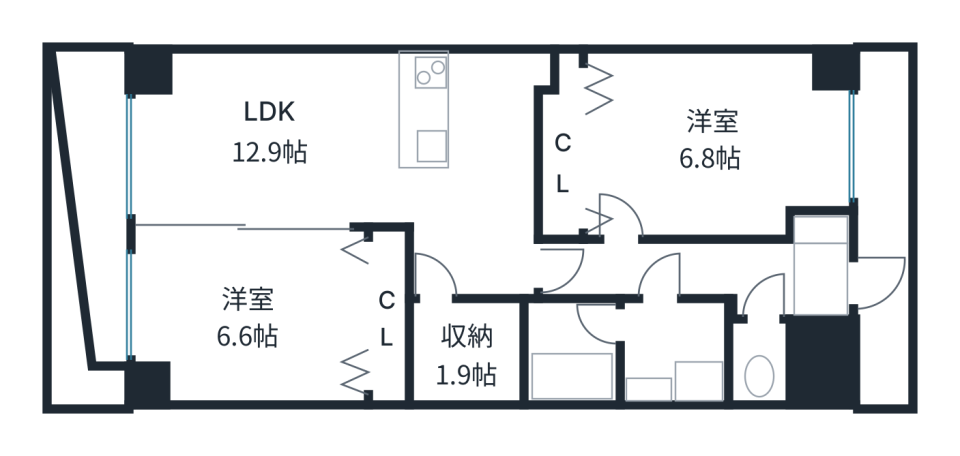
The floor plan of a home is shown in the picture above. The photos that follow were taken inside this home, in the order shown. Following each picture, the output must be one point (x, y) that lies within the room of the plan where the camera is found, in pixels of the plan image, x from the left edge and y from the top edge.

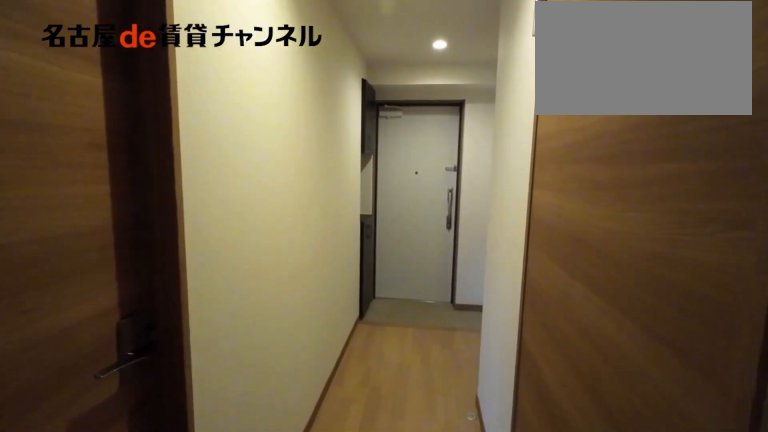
(674, 271)
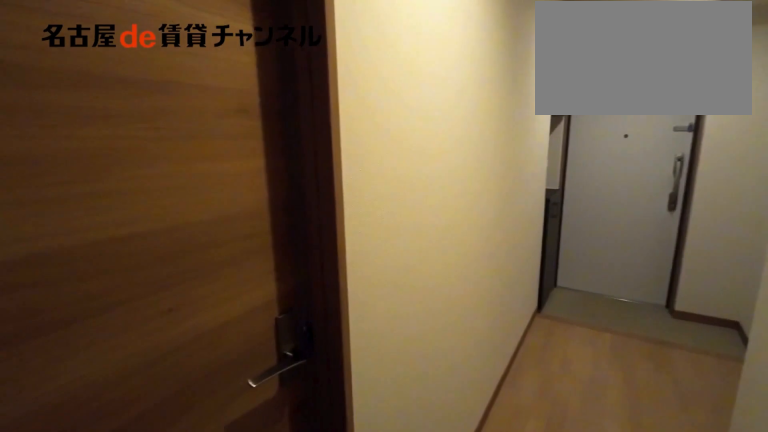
(674, 271)
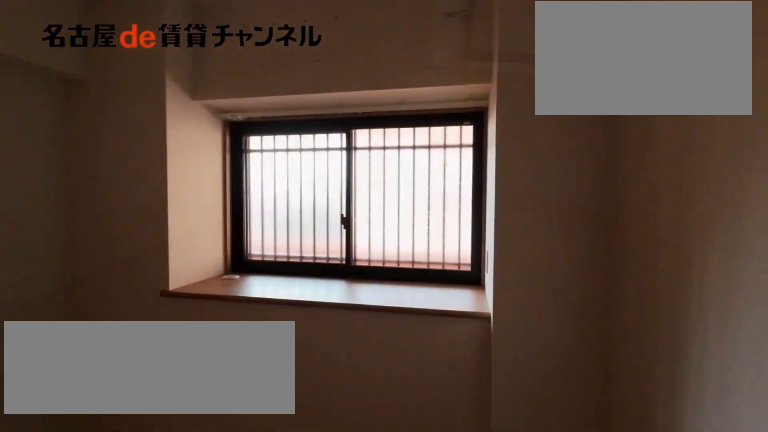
(711, 142)
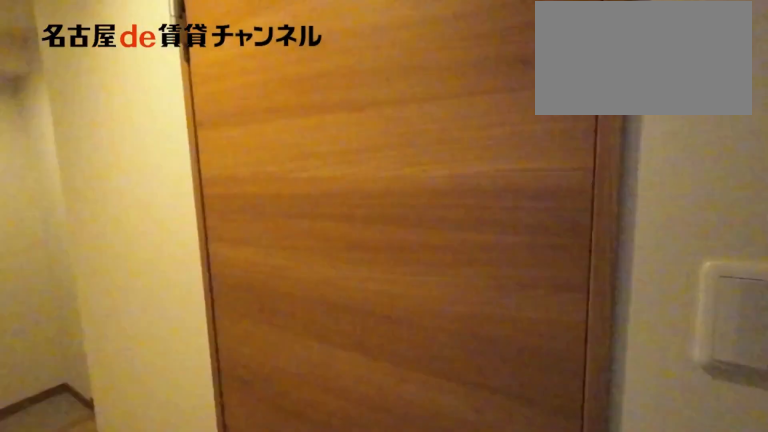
(707, 273)
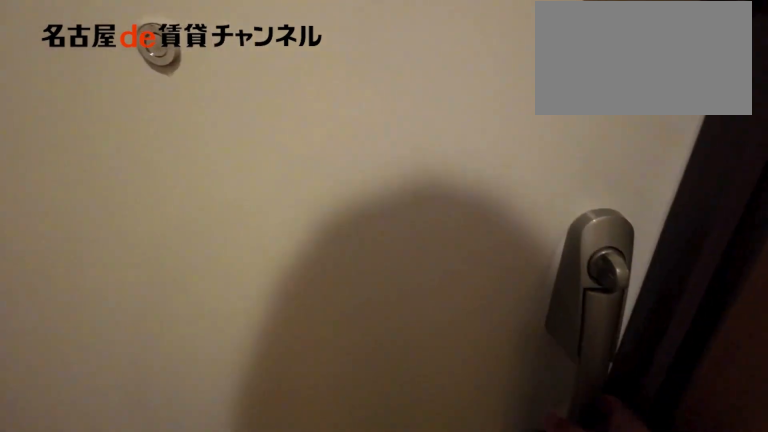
(707, 273)
